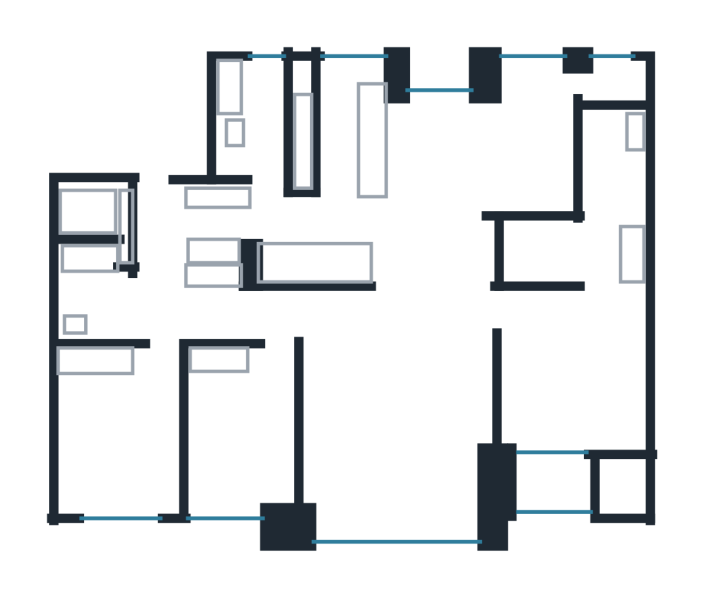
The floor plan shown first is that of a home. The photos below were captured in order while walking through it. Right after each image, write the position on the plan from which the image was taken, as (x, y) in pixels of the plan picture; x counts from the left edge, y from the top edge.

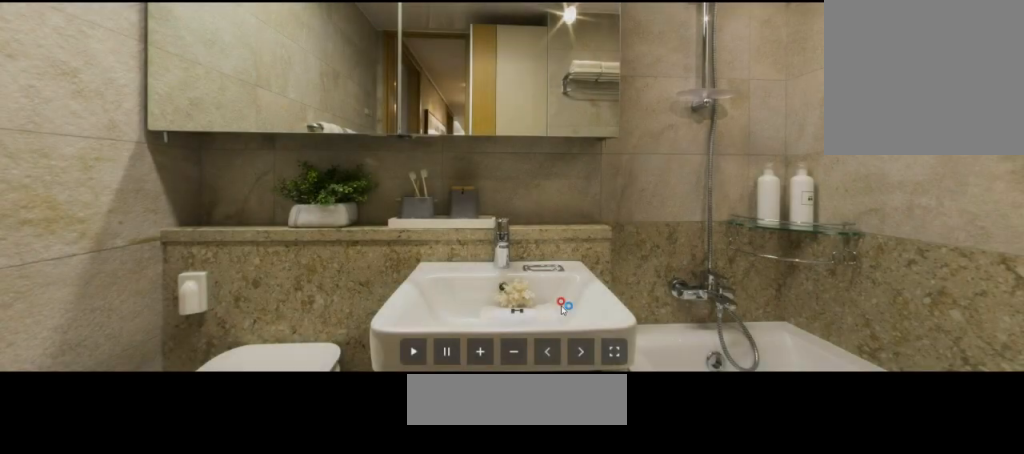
(70, 284)
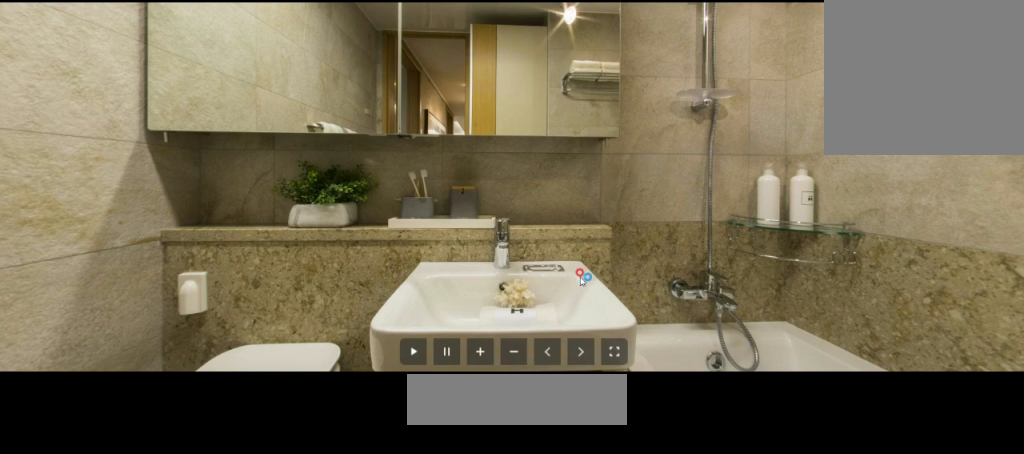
(68, 288)
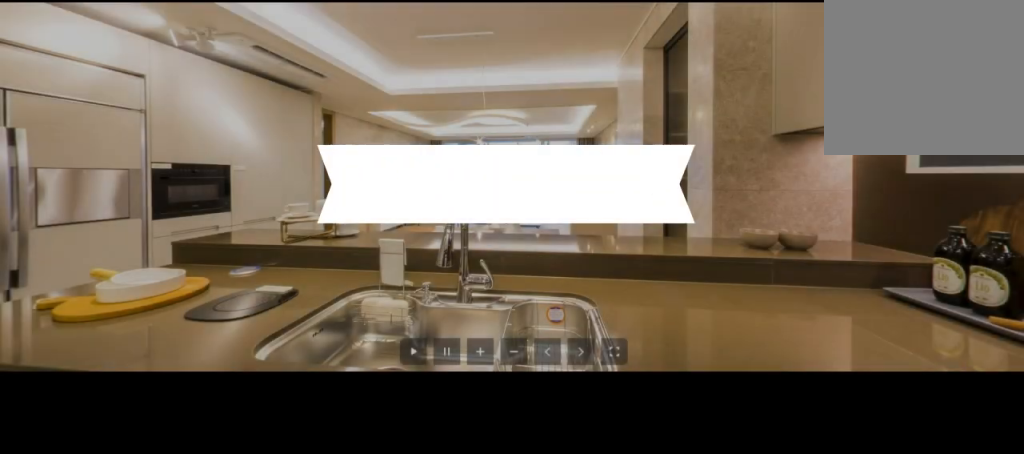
(408, 197)
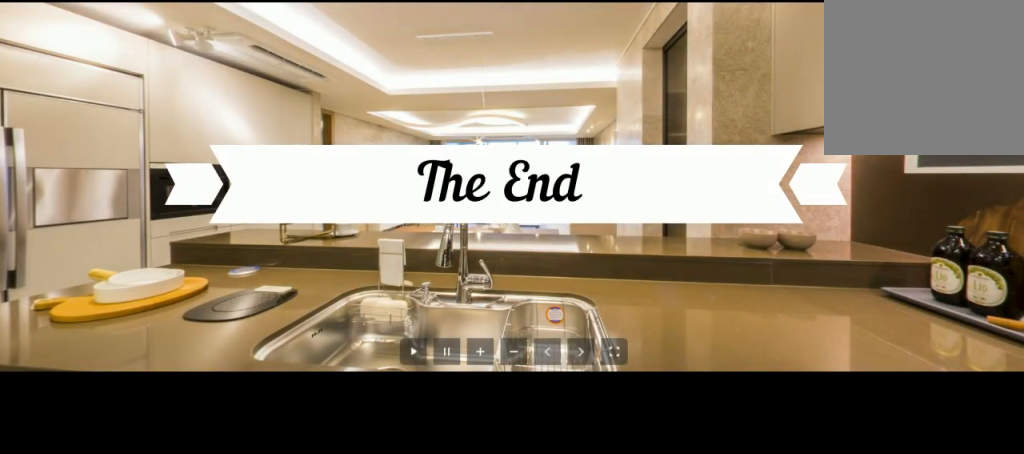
(407, 196)
